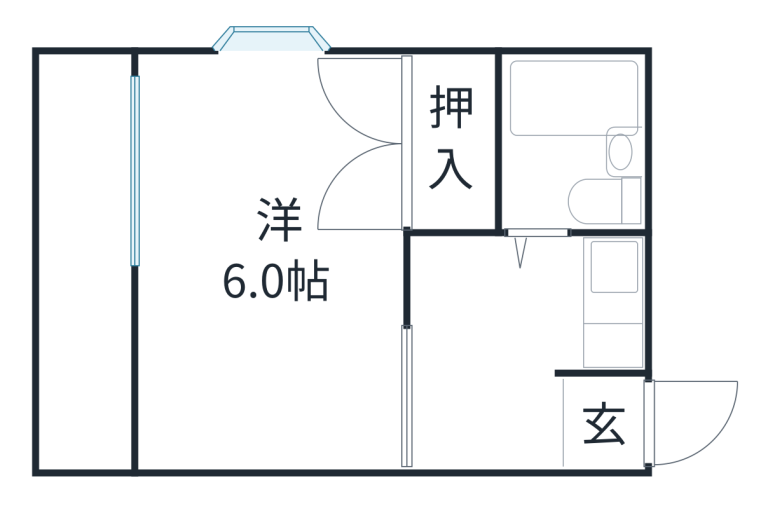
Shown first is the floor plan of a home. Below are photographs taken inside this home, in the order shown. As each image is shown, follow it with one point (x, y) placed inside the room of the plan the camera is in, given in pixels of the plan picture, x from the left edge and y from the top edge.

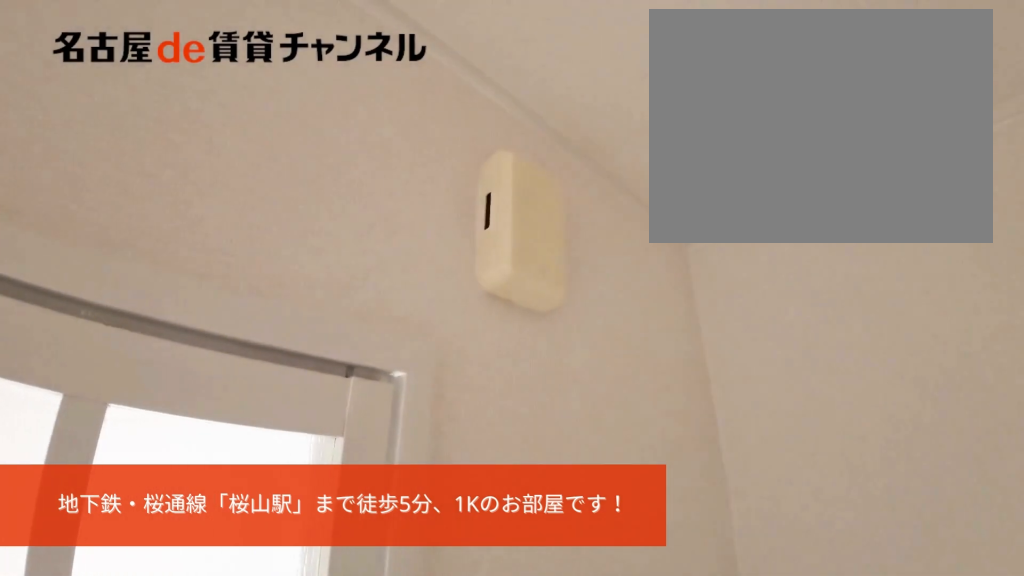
(489, 350)
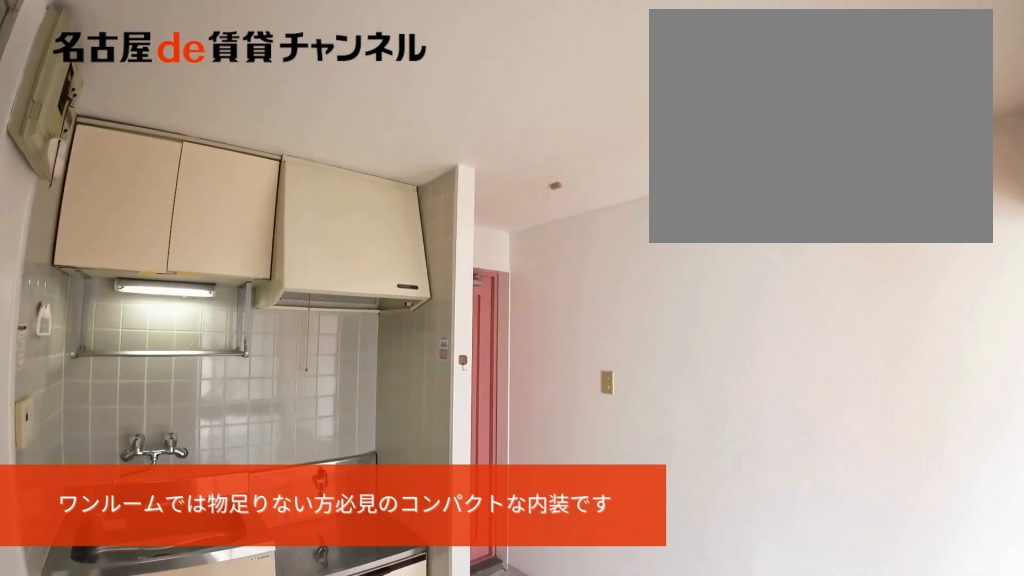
(489, 350)
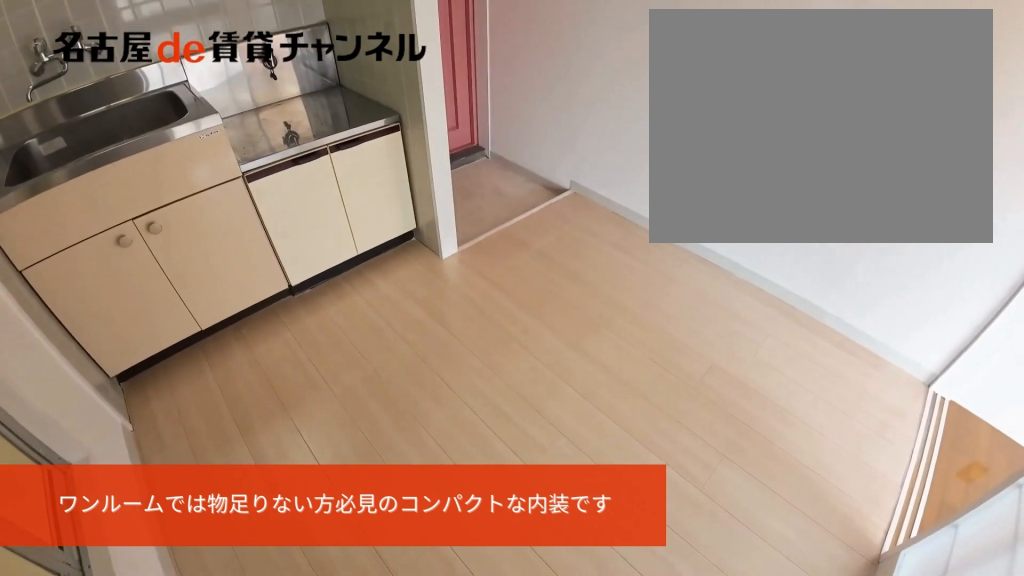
(489, 350)
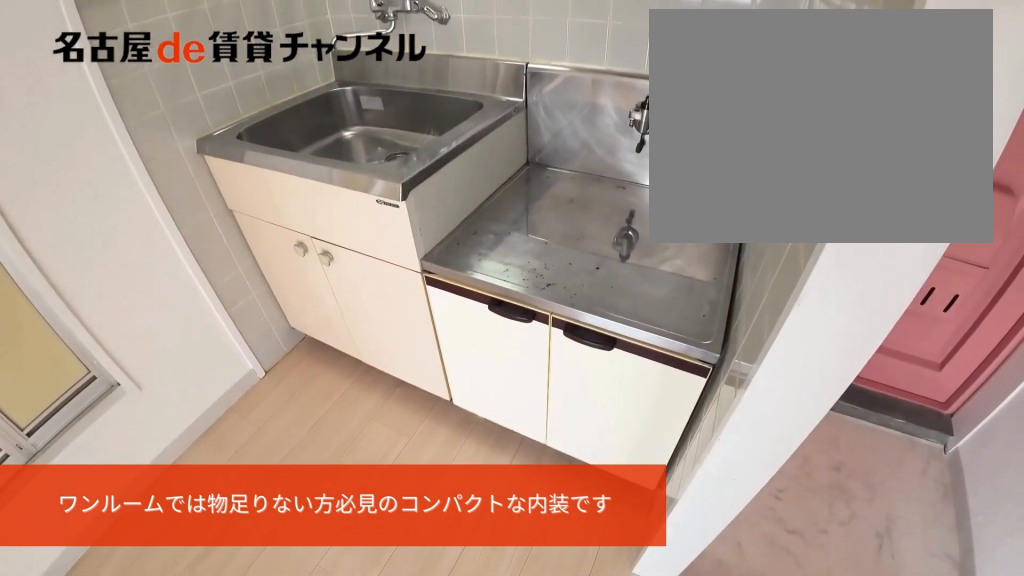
(618, 308)
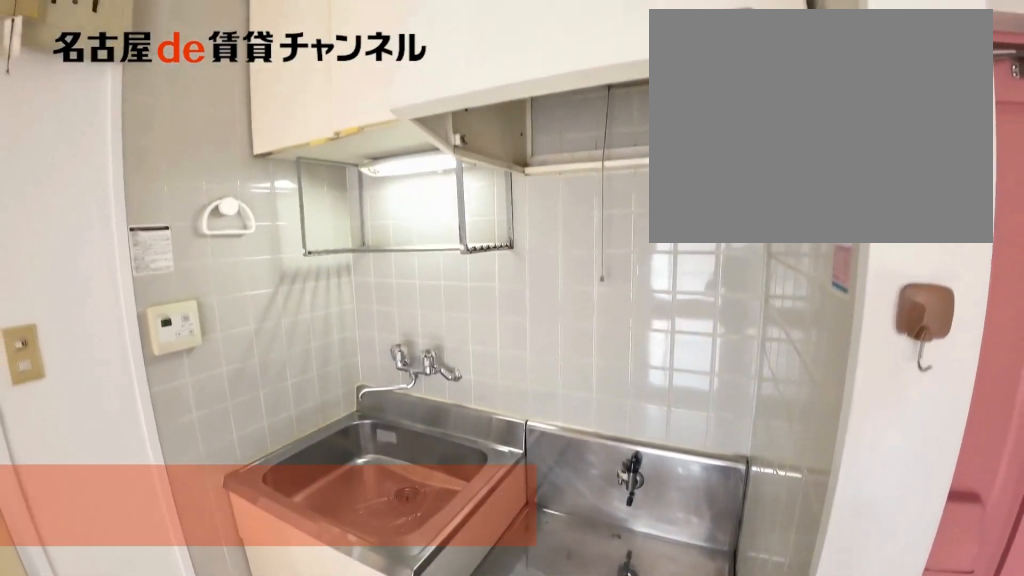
(618, 308)
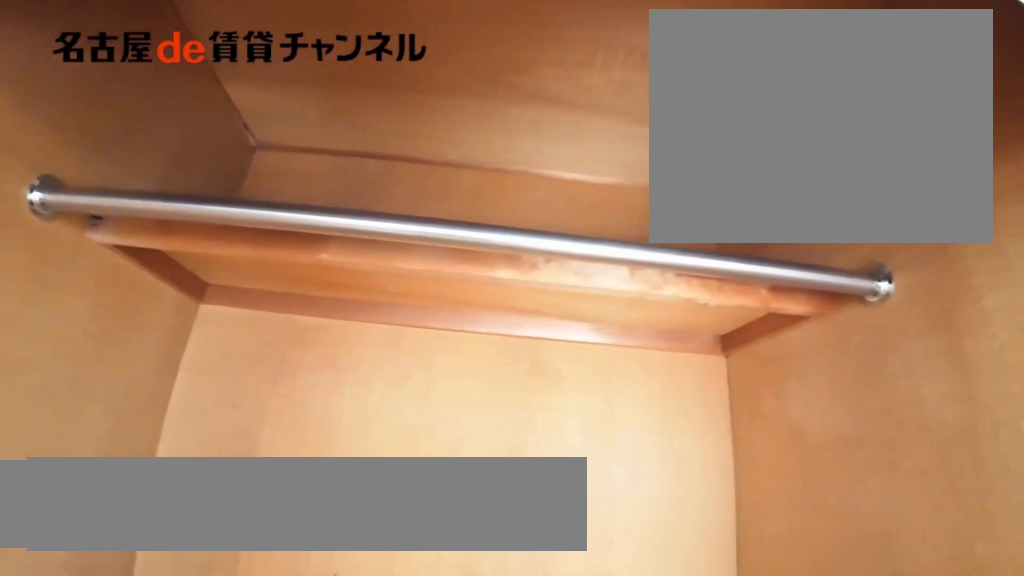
(452, 142)
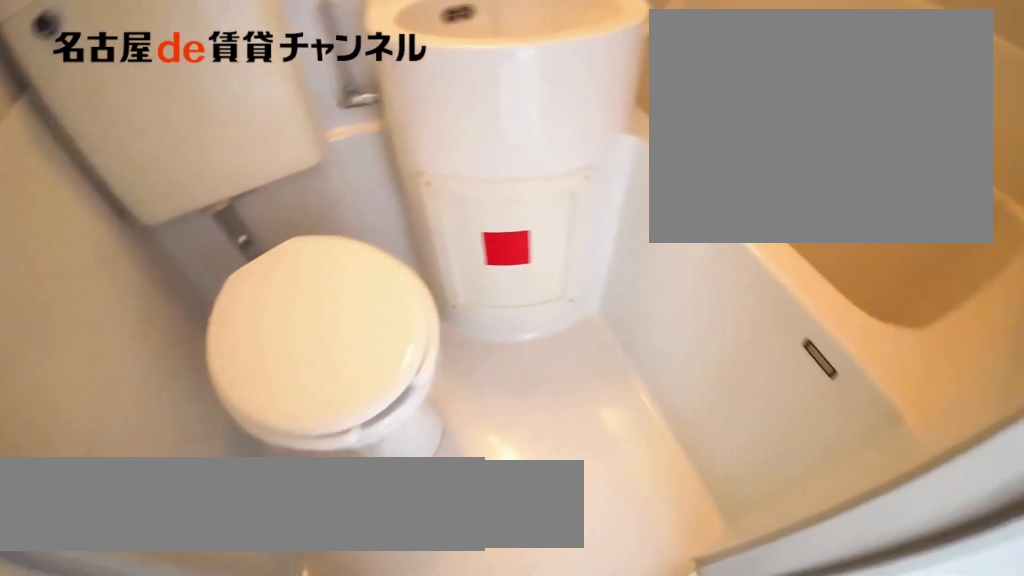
(572, 139)
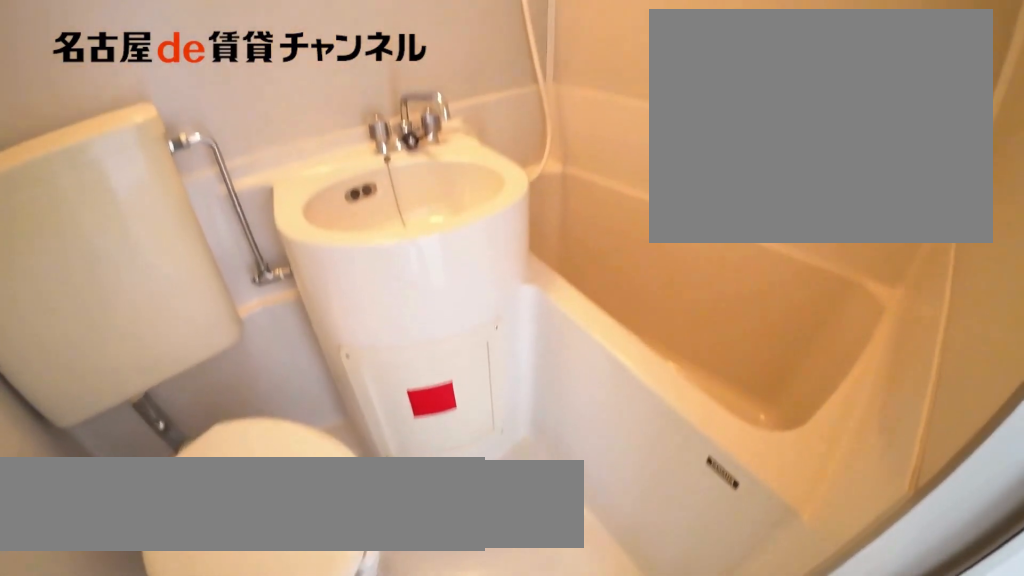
(572, 139)
